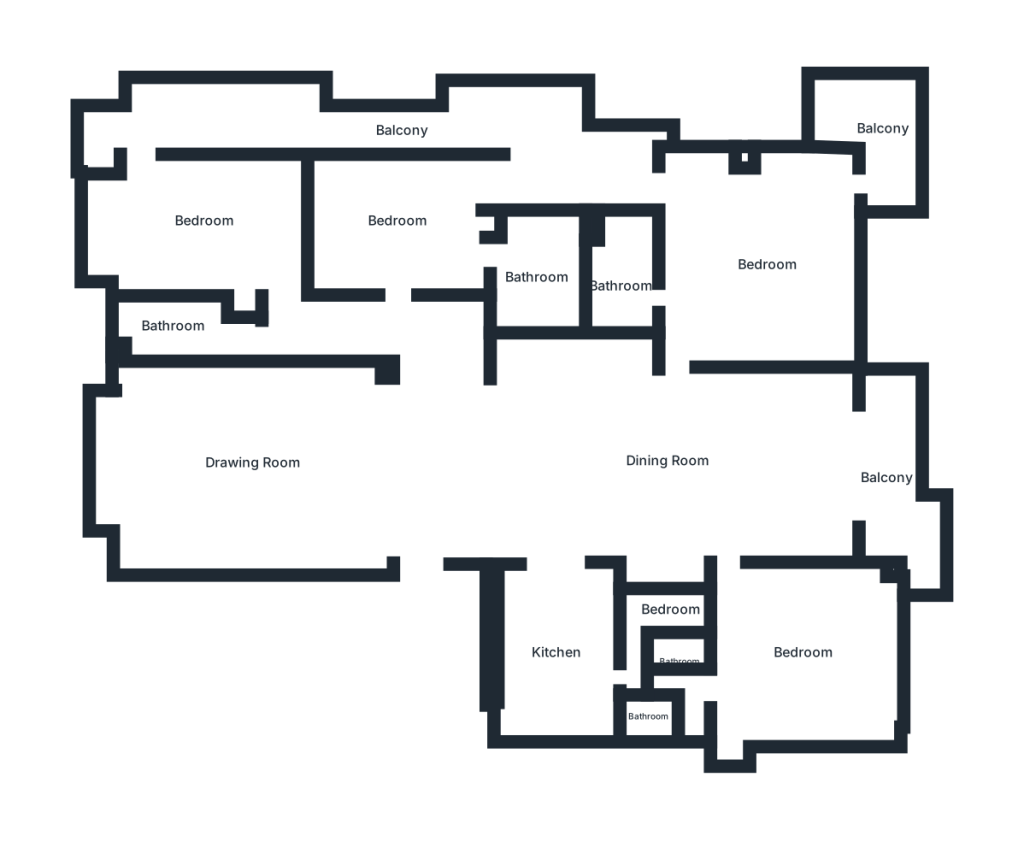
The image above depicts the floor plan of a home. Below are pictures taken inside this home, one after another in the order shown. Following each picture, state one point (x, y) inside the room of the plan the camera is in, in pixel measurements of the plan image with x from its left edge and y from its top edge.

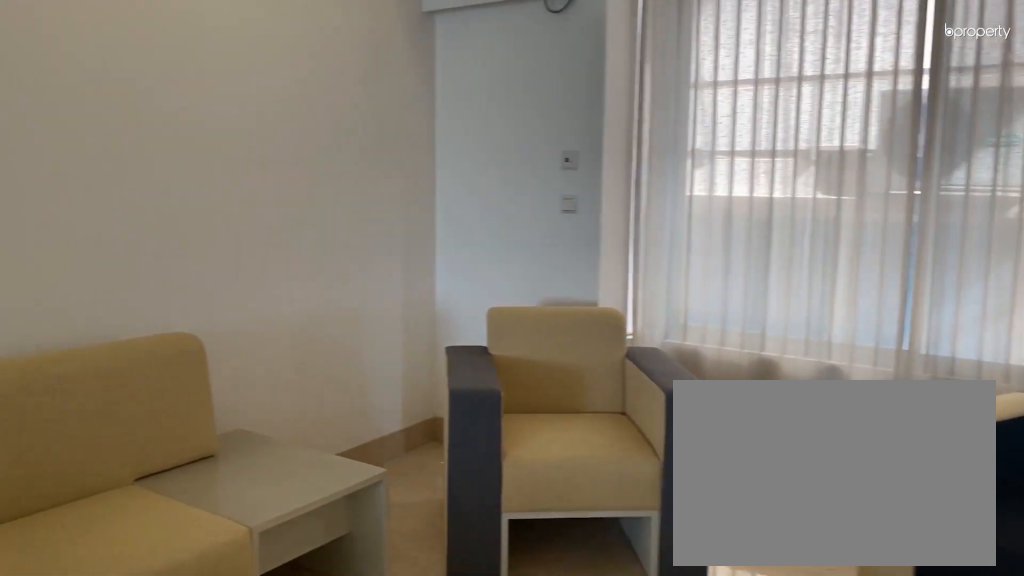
(256, 471)
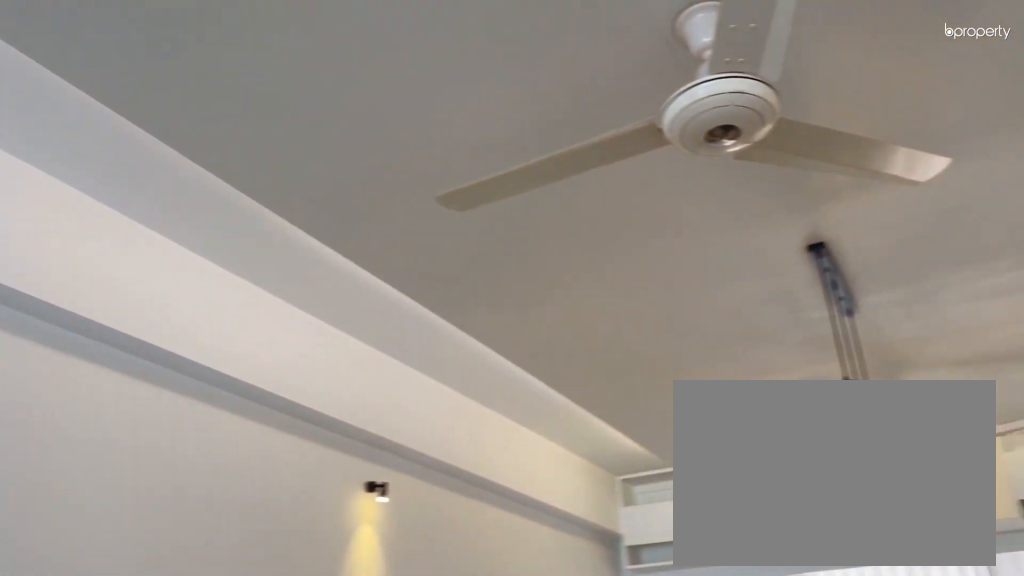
(256, 471)
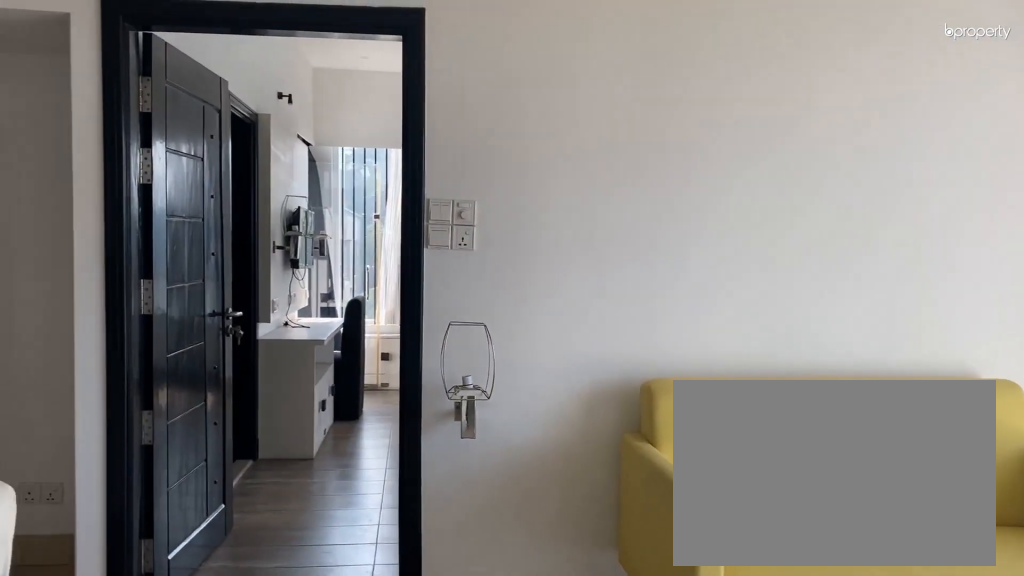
(663, 461)
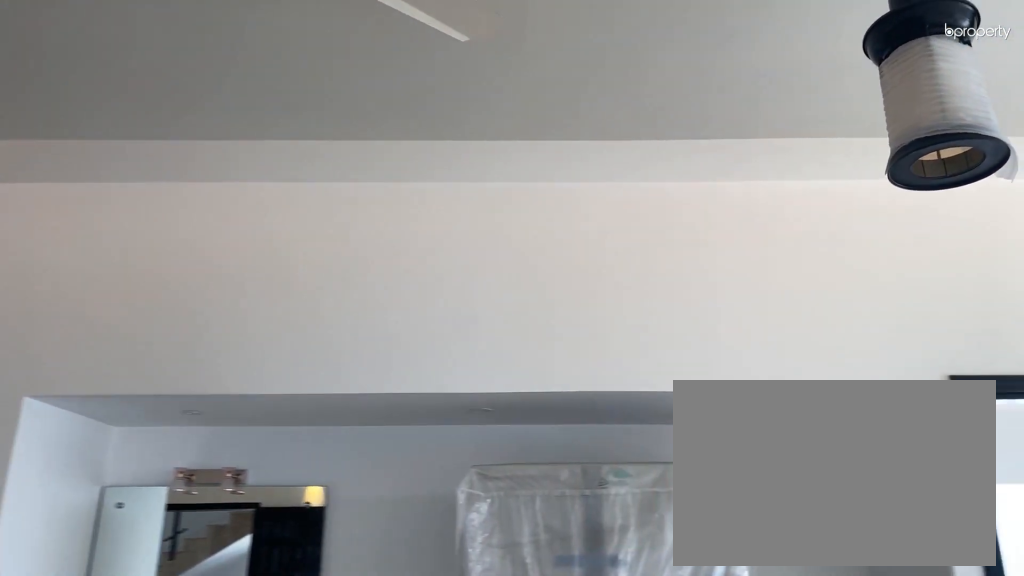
(663, 461)
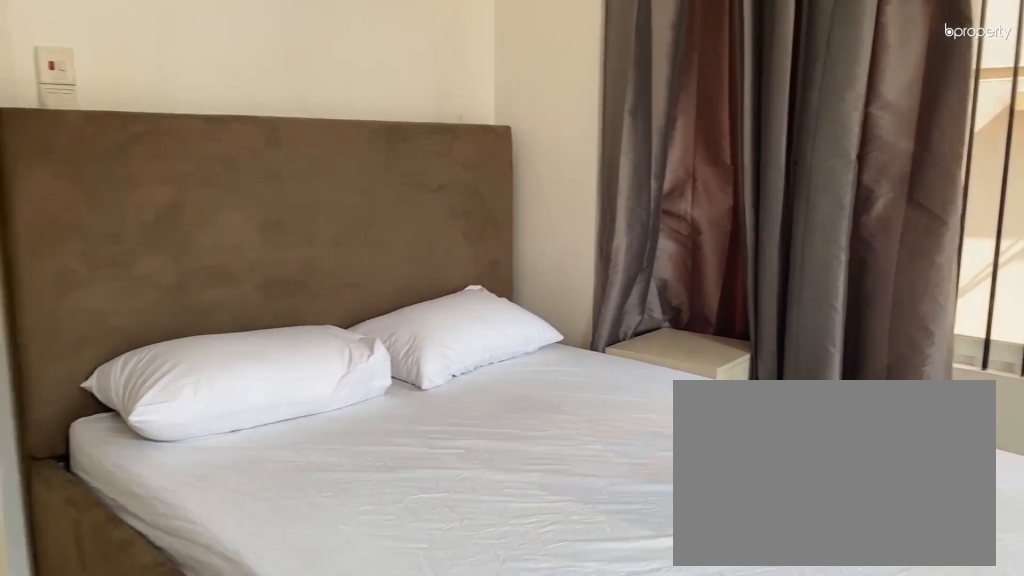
(202, 225)
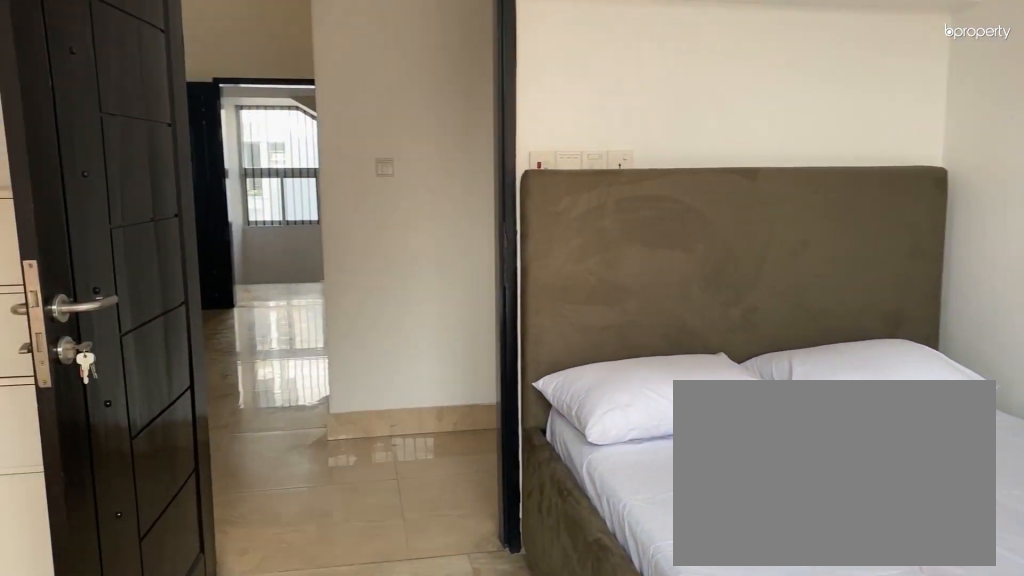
(395, 220)
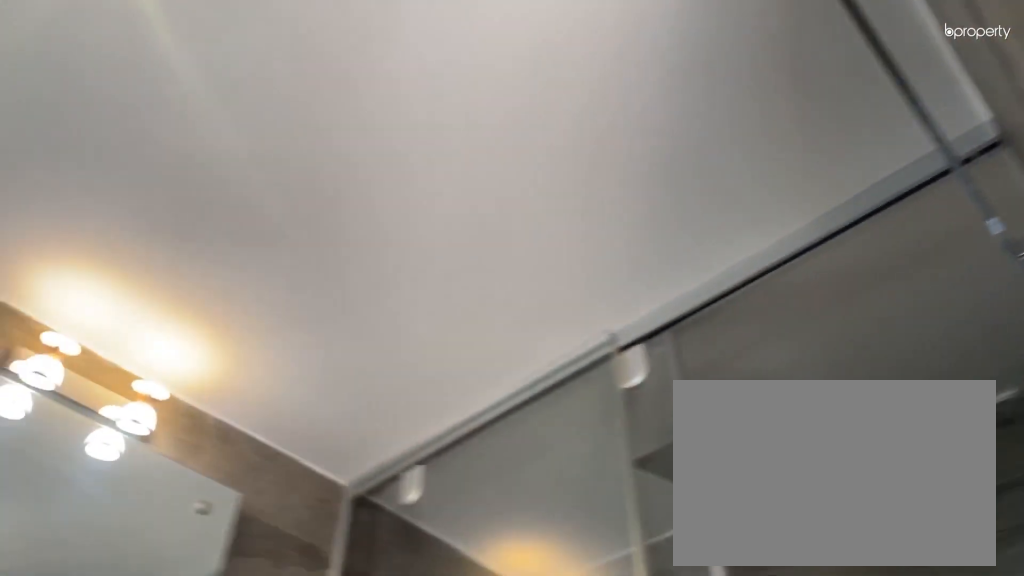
(534, 278)
